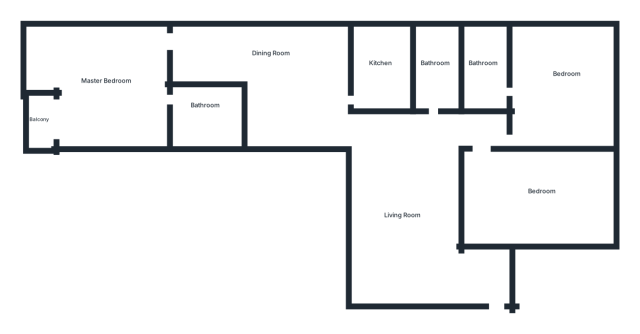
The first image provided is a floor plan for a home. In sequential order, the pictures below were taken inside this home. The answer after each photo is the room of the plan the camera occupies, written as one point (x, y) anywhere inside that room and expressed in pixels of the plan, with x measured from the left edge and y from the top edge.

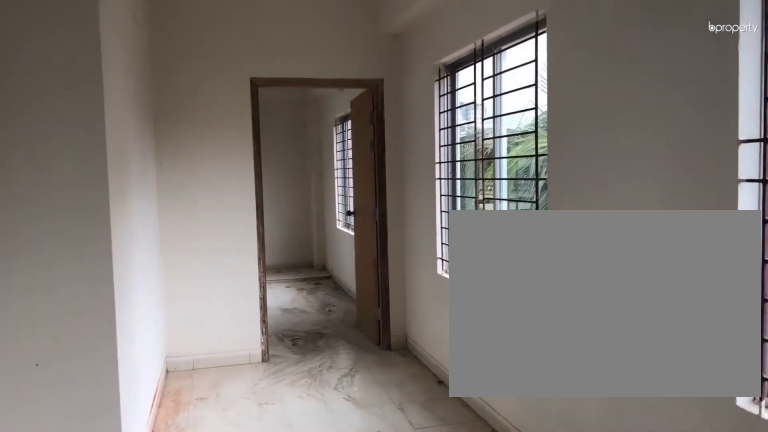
(292, 67)
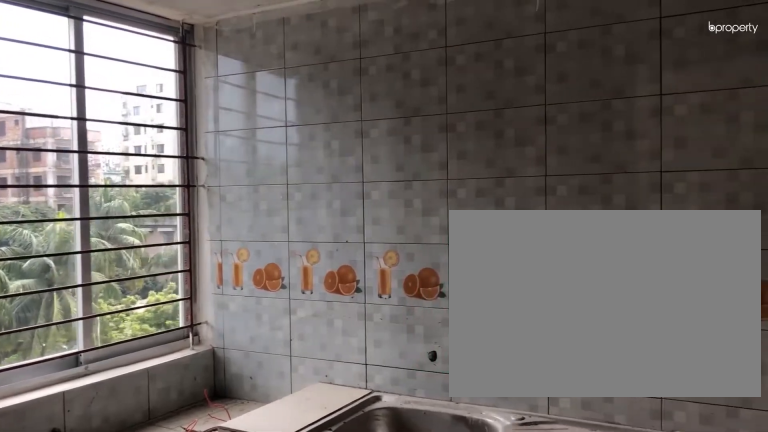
(380, 71)
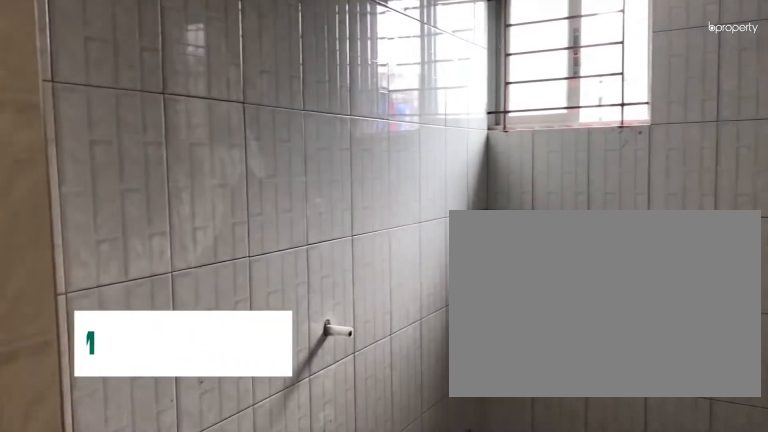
(442, 68)
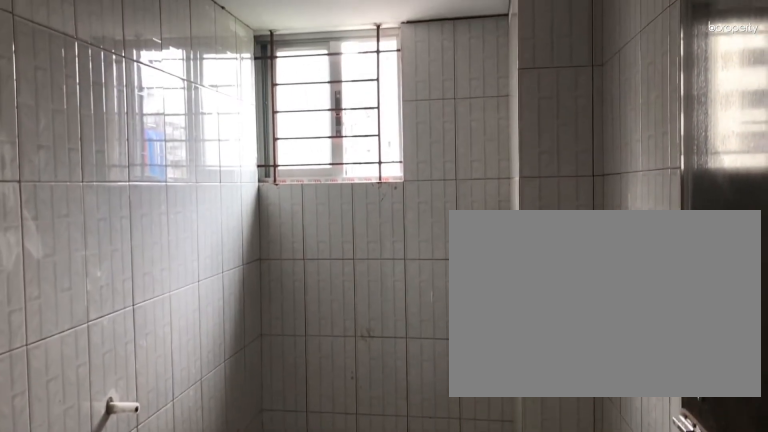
(442, 68)
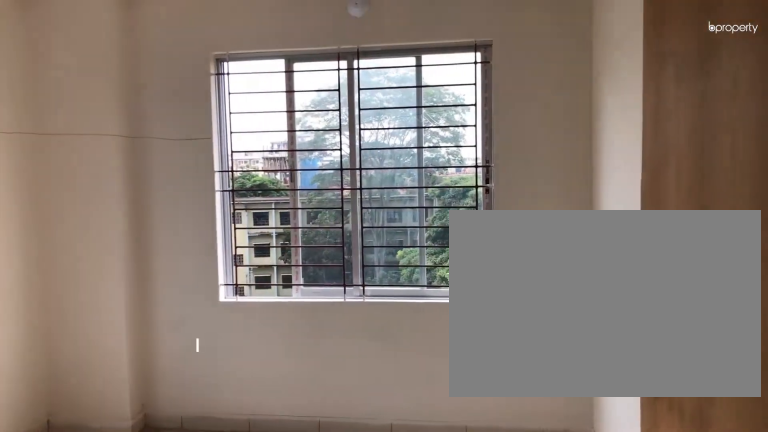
(569, 75)
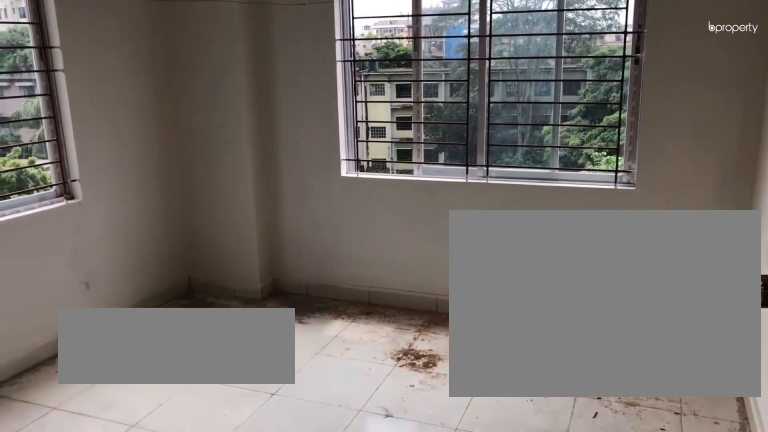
(569, 75)
